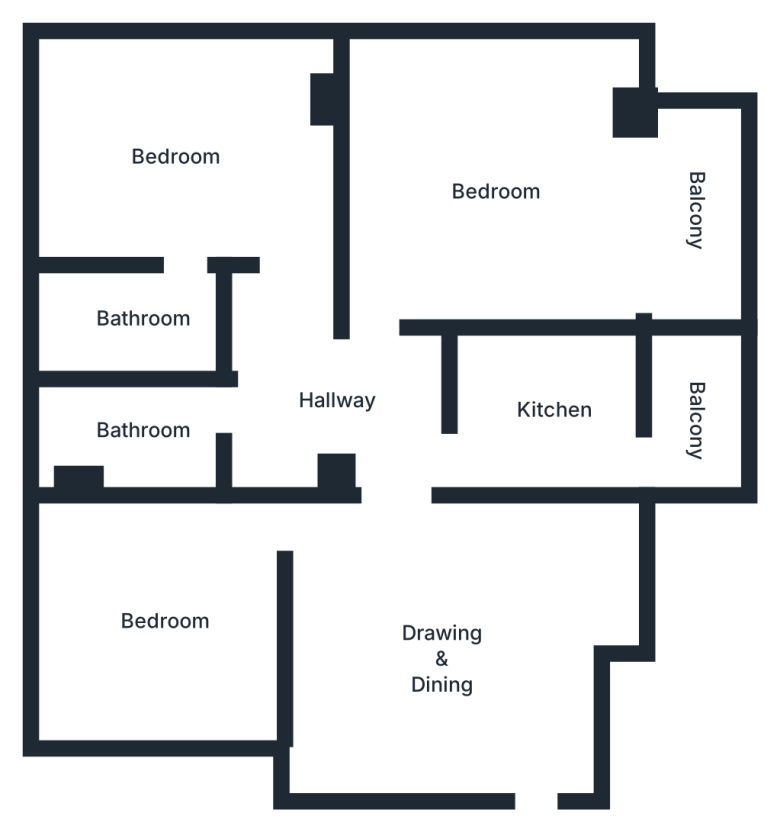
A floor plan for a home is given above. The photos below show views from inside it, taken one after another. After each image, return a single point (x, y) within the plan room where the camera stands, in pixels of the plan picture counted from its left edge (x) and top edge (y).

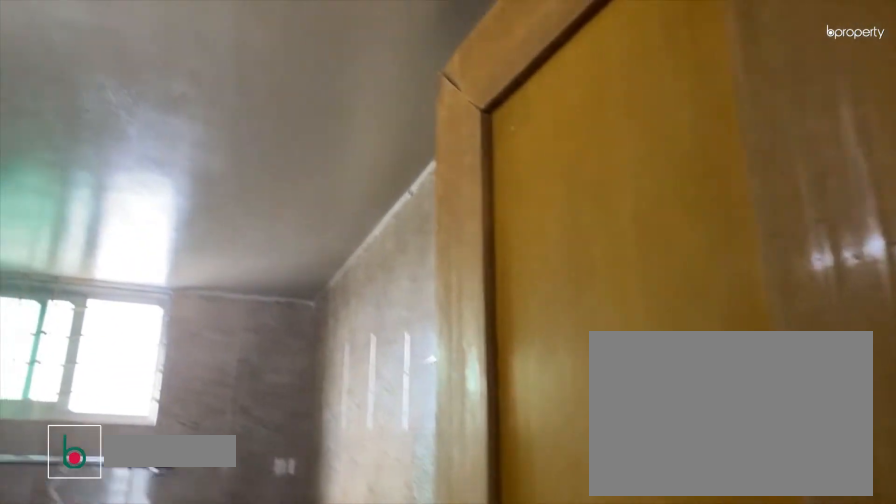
(139, 433)
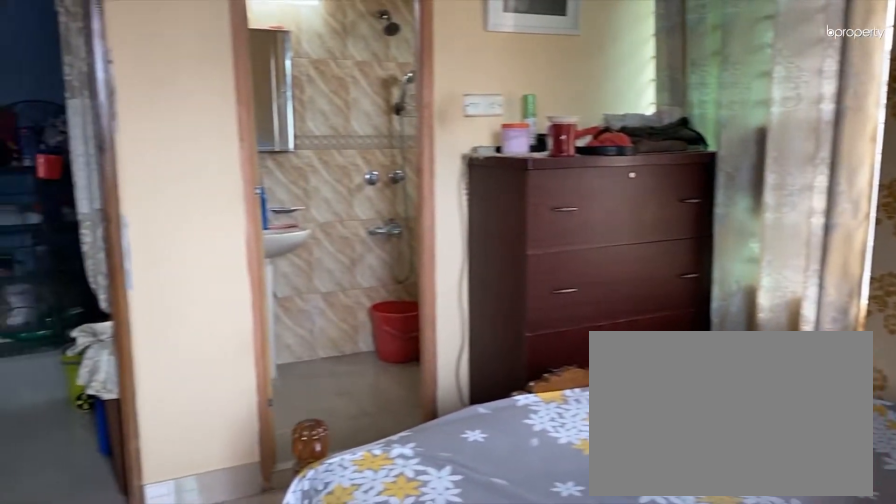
(178, 153)
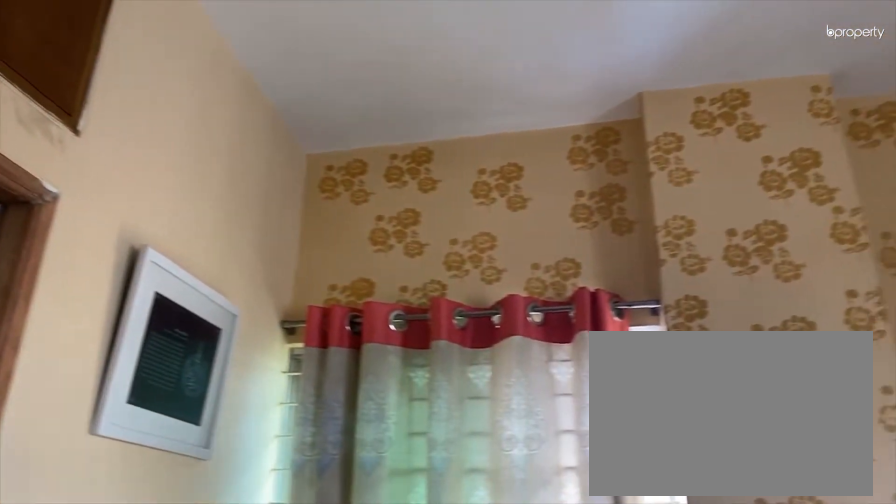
(178, 154)
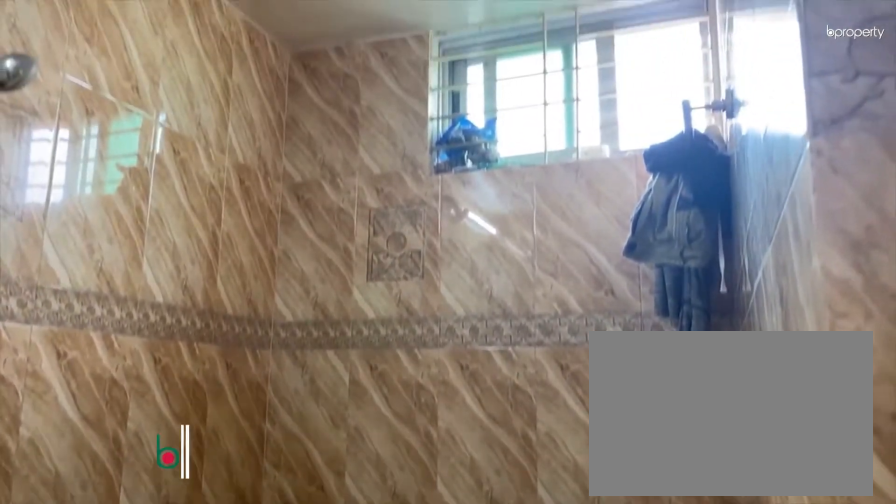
(143, 325)
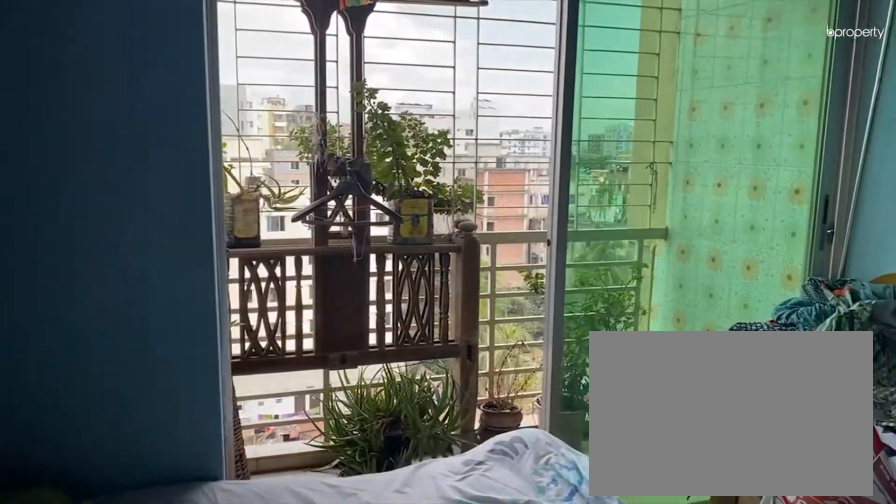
(497, 190)
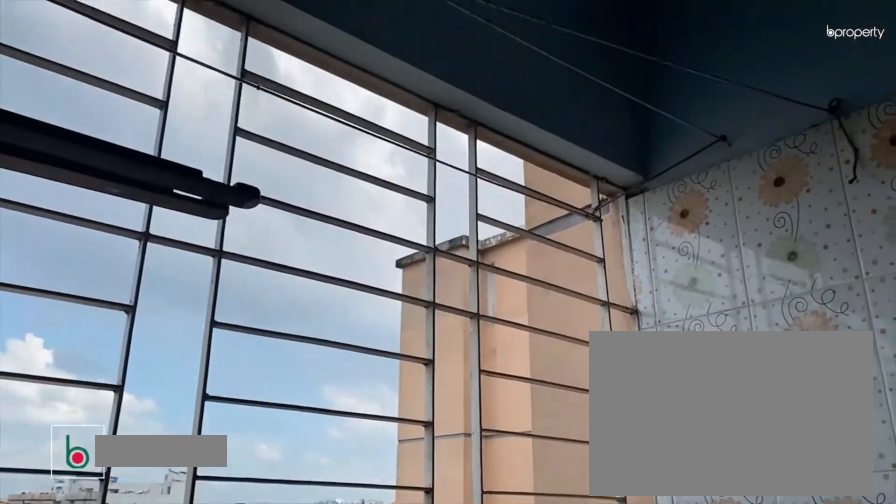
(697, 213)
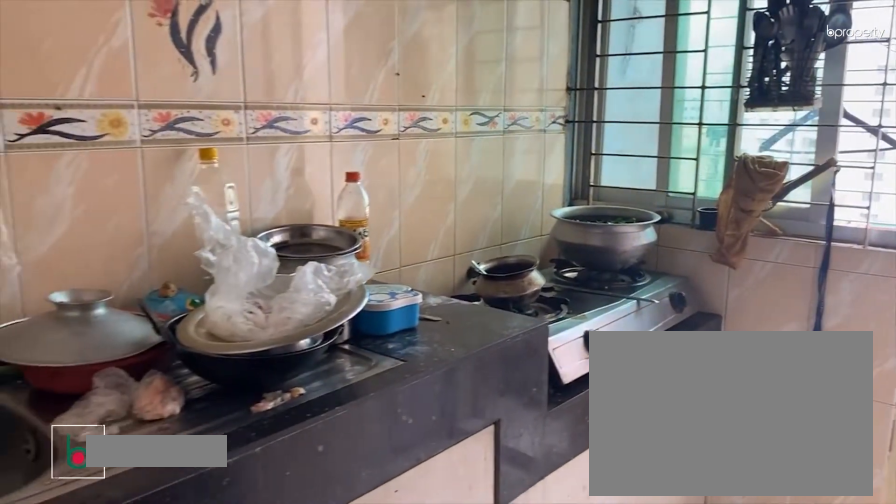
(555, 410)
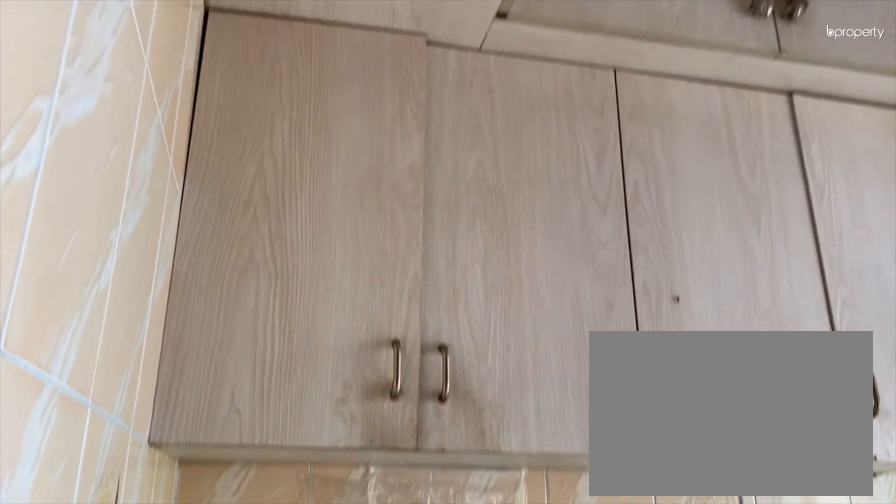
(555, 410)
